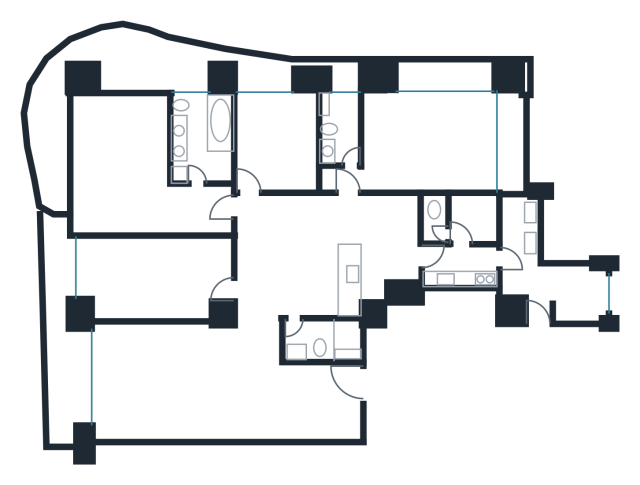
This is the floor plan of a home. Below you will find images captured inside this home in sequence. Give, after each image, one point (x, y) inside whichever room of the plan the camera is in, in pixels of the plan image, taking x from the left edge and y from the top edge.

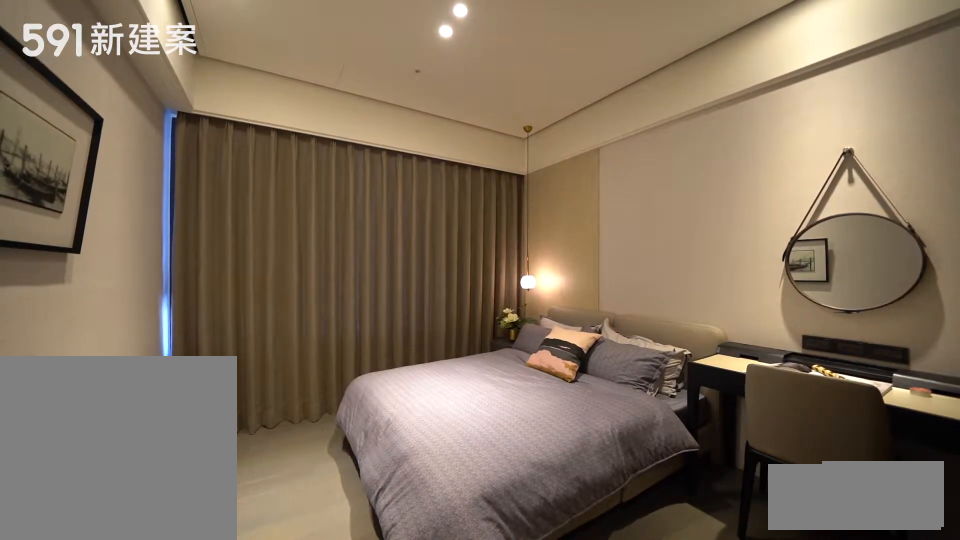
(278, 141)
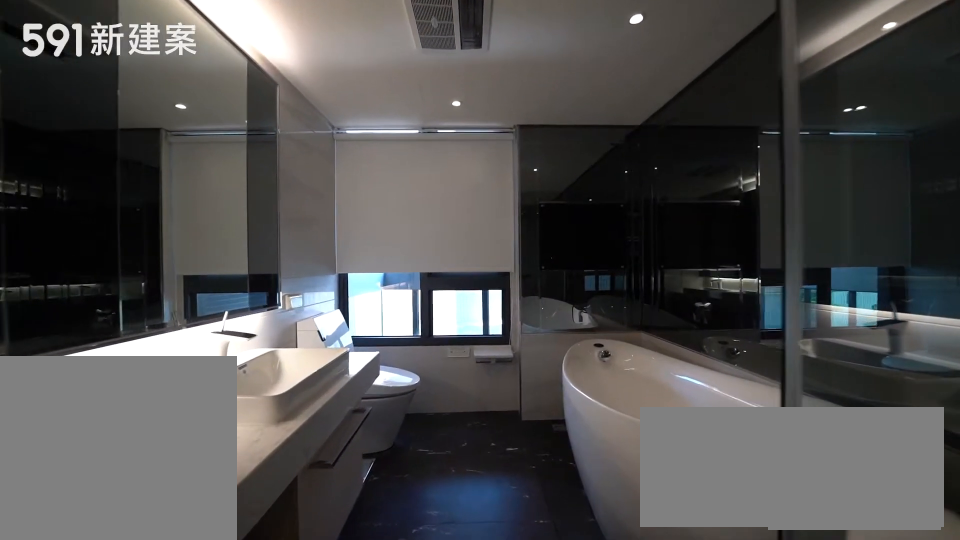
(207, 133)
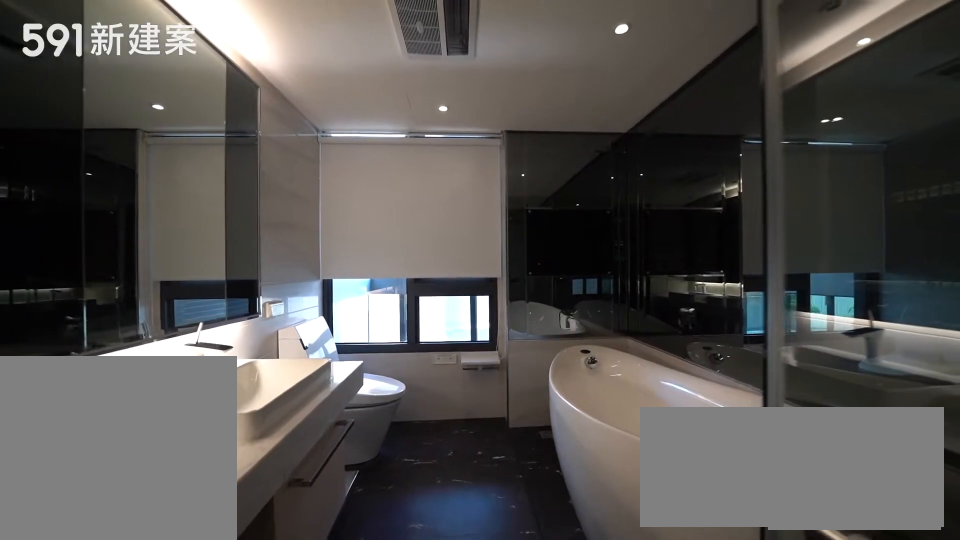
(207, 133)
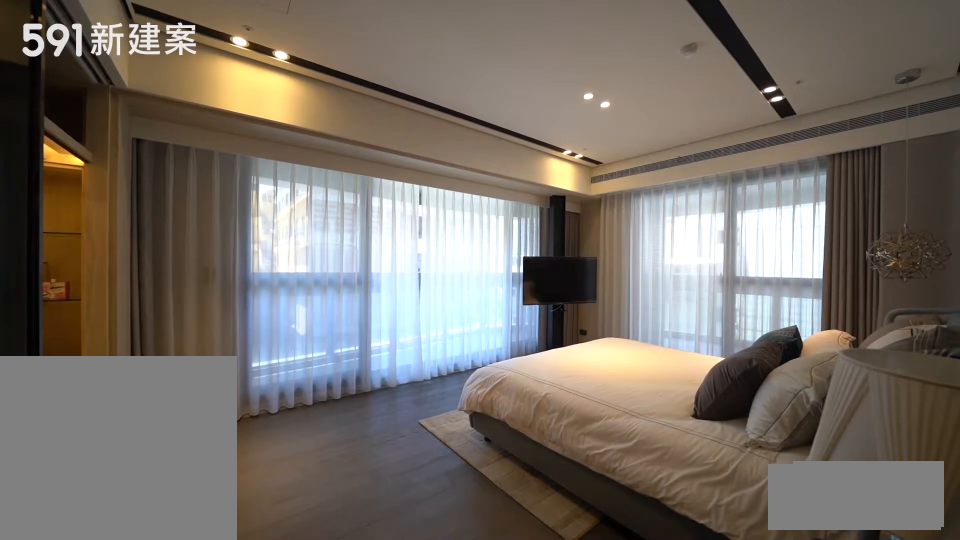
(136, 171)
